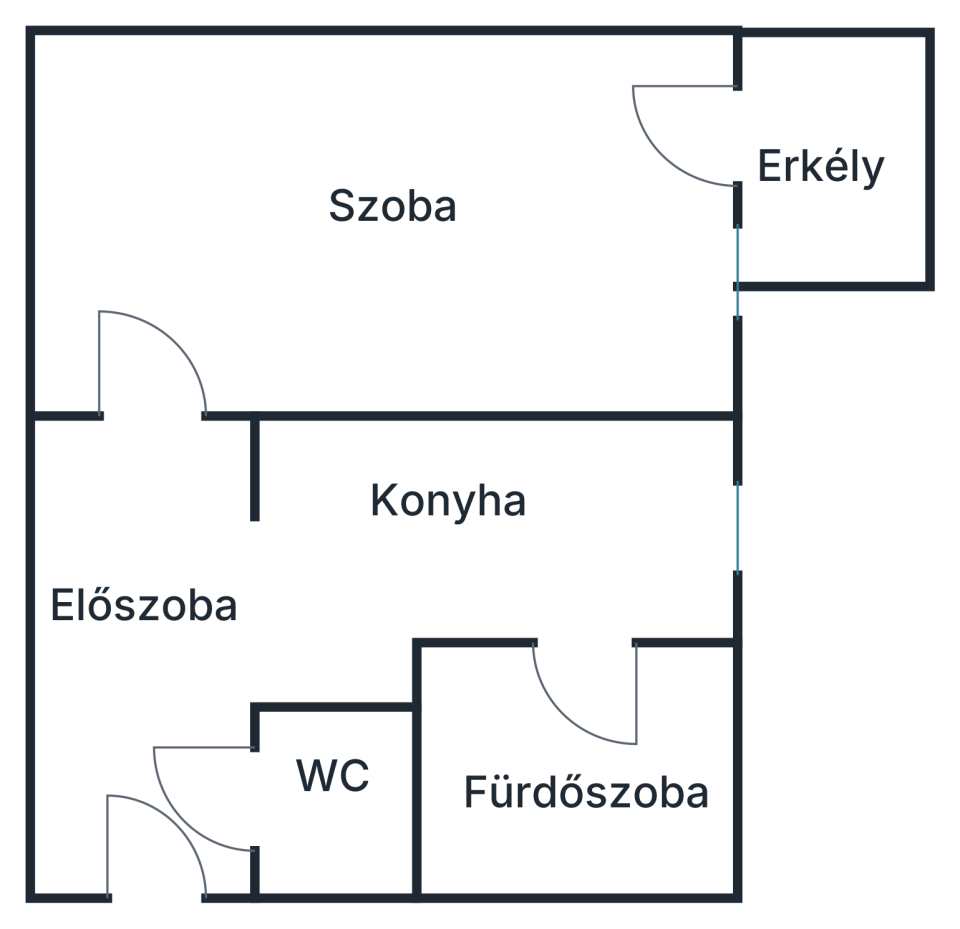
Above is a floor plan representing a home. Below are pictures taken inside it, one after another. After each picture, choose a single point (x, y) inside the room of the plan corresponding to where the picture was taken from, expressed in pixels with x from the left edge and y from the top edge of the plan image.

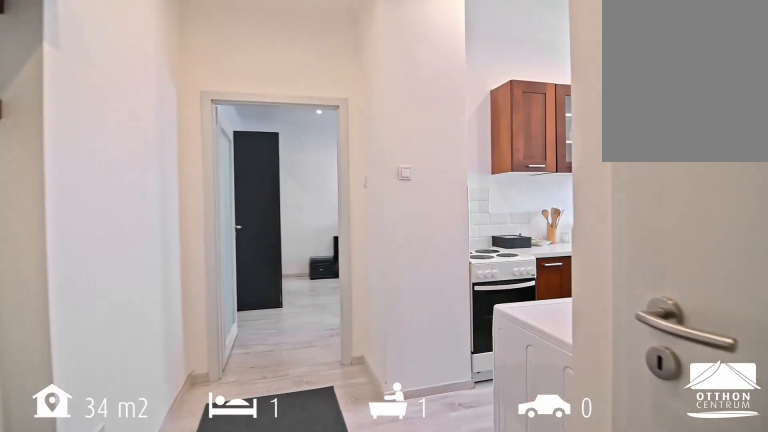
(142, 853)
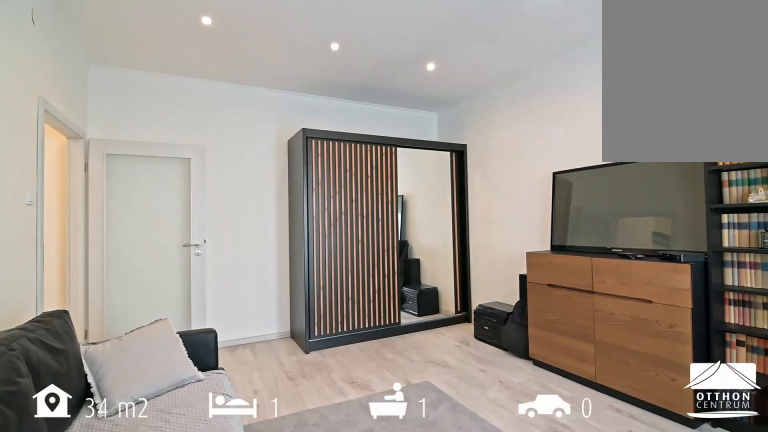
(391, 206)
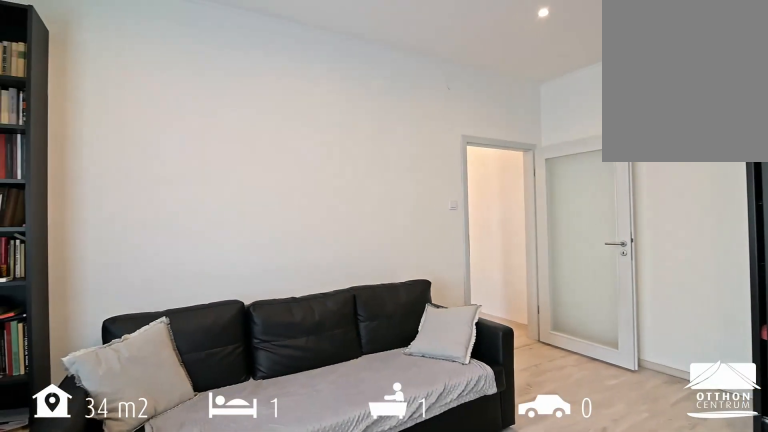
(391, 206)
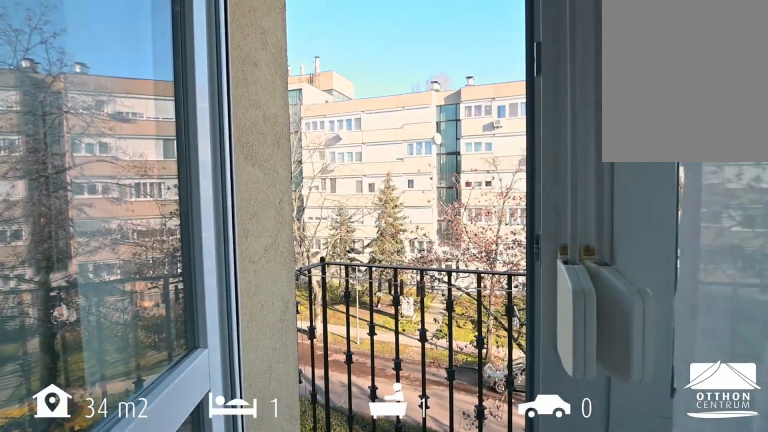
(830, 165)
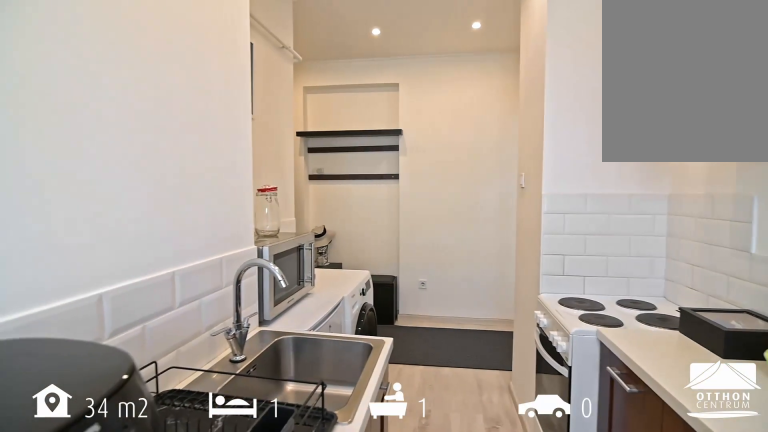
(474, 546)
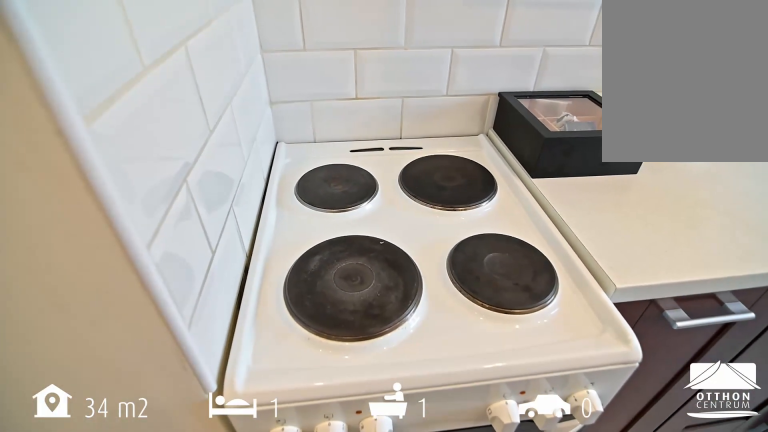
(475, 546)
